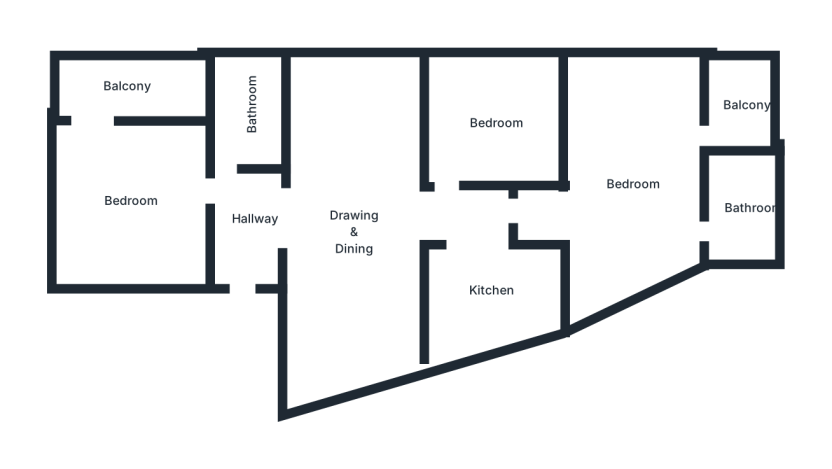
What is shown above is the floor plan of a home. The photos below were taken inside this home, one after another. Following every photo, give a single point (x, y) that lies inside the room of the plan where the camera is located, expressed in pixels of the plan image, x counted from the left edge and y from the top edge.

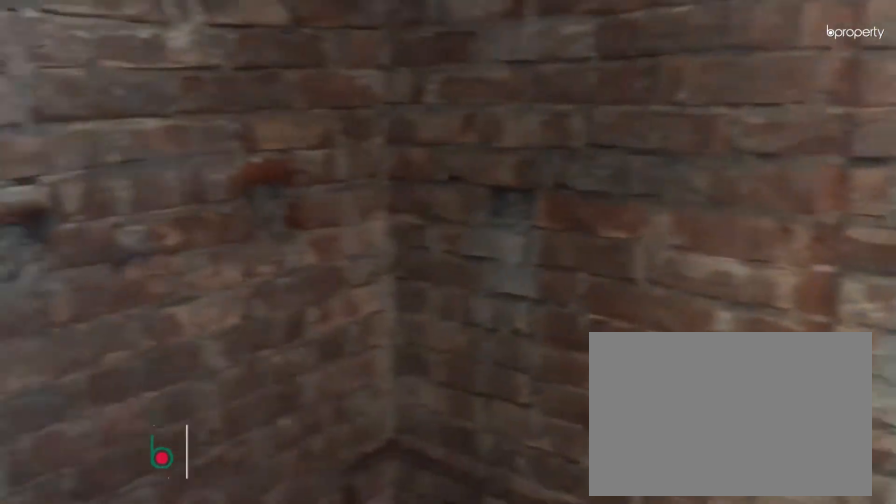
(743, 214)
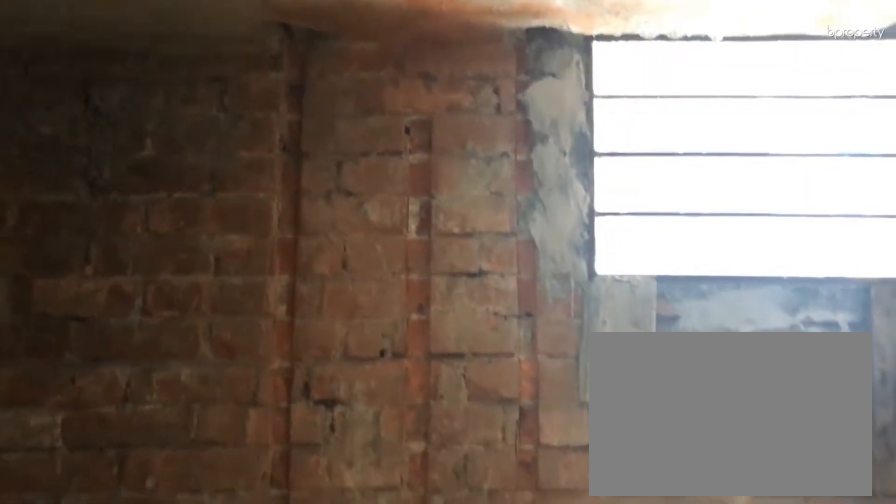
(743, 214)
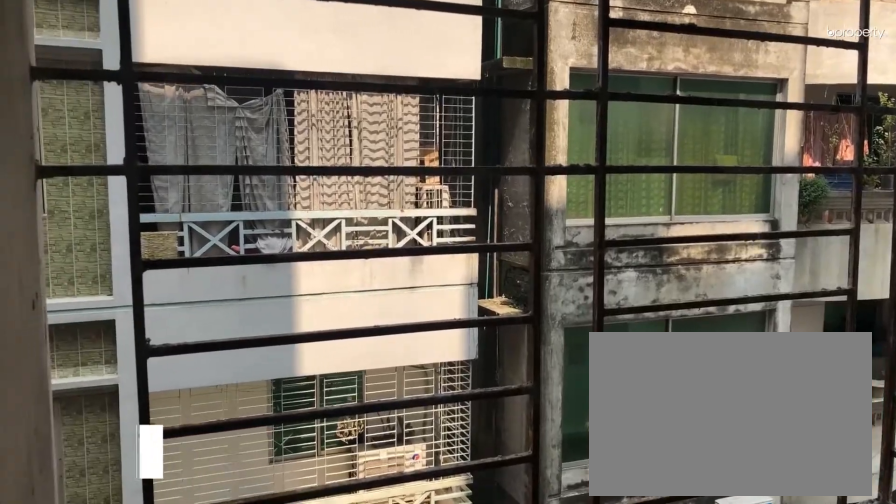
(747, 105)
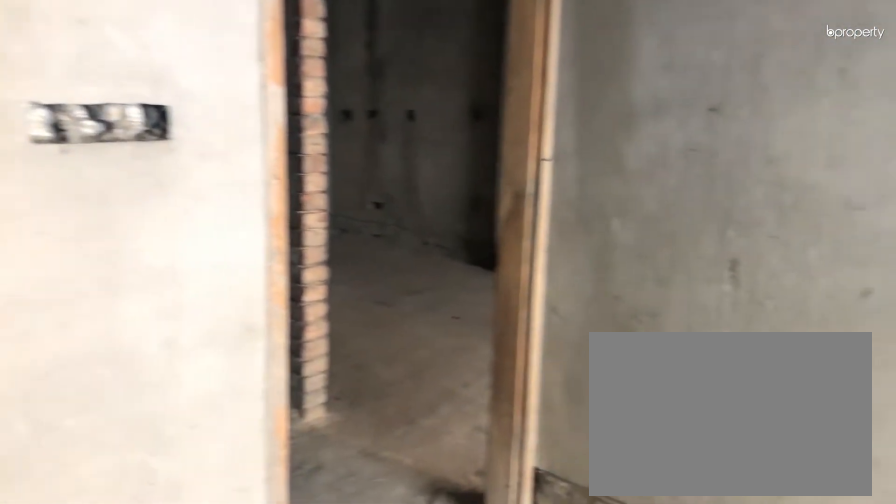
(499, 124)
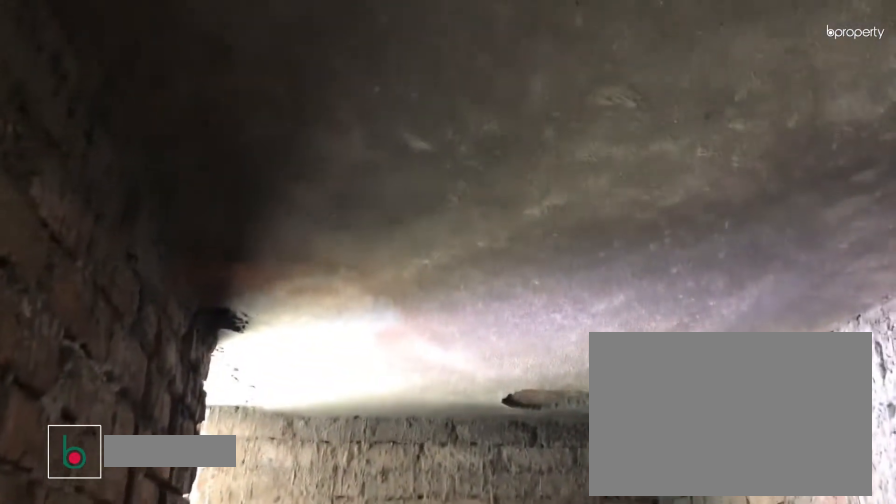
(253, 101)
